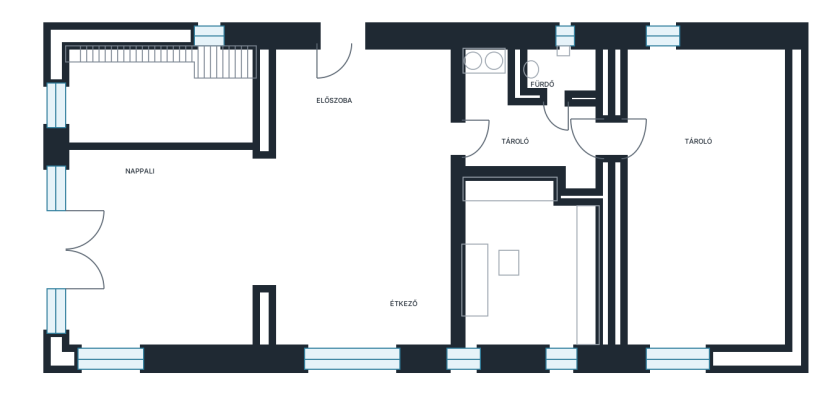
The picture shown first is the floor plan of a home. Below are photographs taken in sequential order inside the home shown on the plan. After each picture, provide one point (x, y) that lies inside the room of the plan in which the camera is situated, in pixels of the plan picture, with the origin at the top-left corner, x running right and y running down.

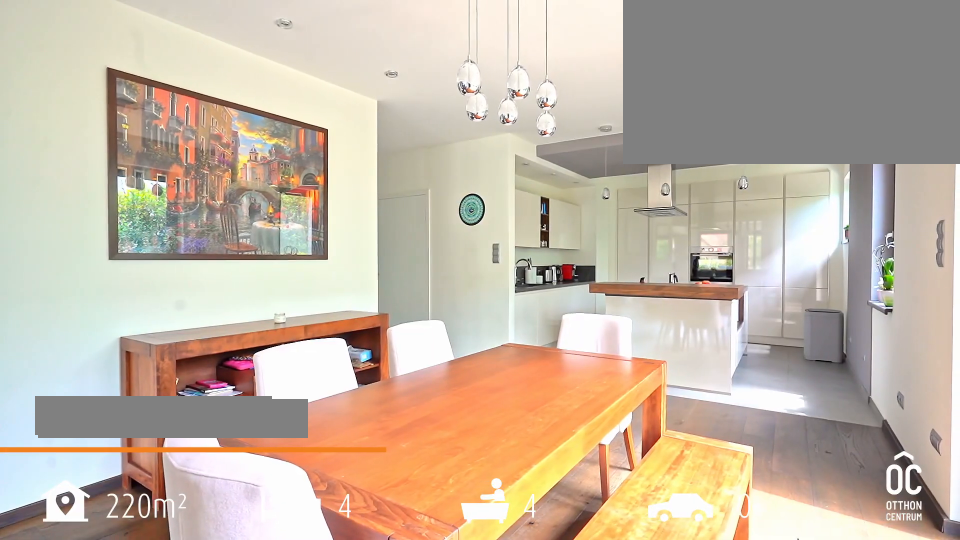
(360, 267)
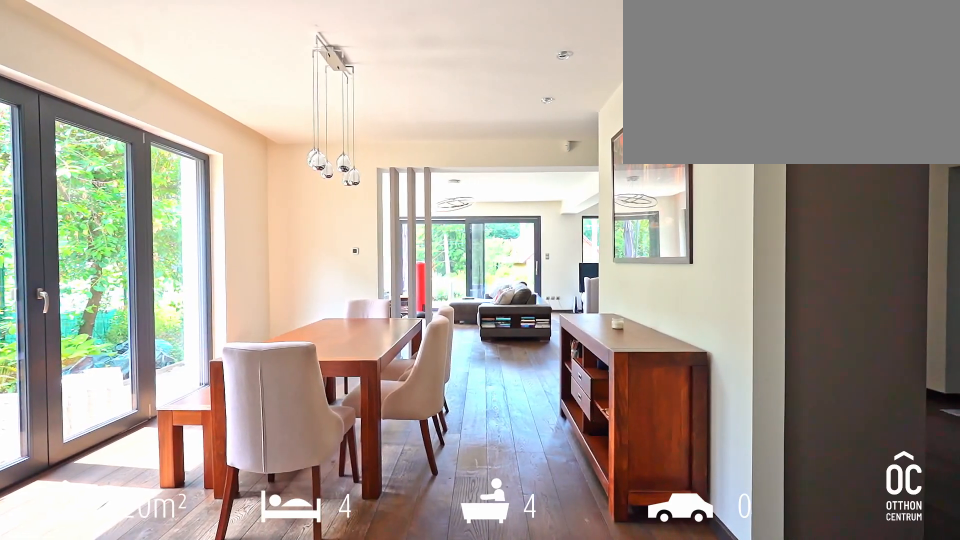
(360, 267)
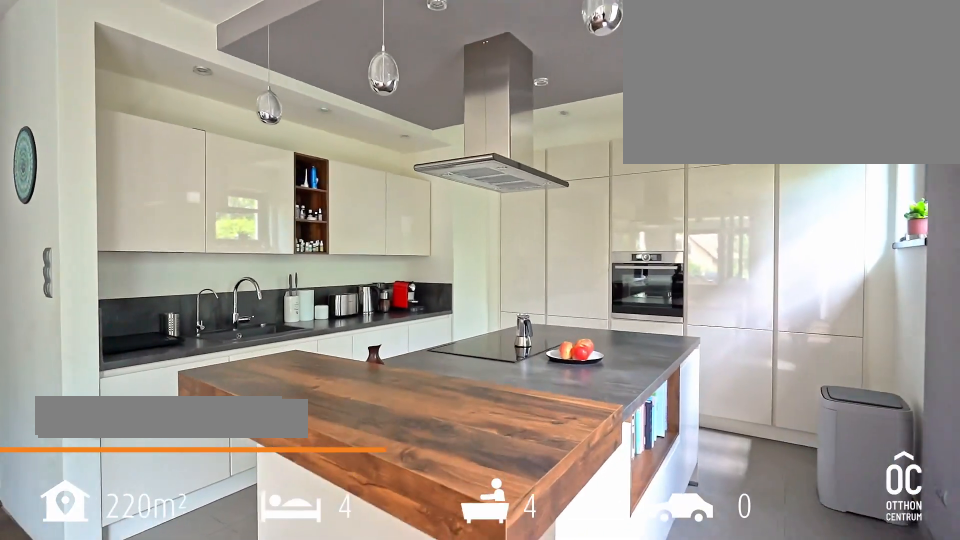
(520, 271)
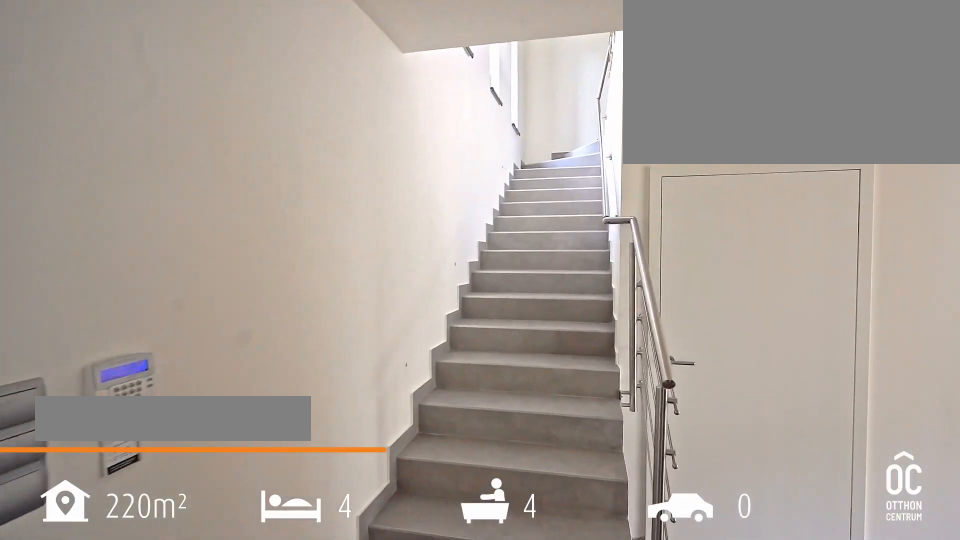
(372, 69)
